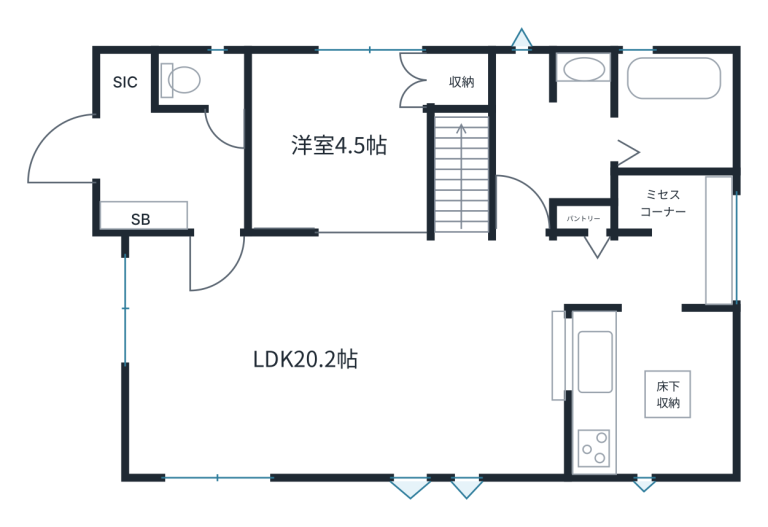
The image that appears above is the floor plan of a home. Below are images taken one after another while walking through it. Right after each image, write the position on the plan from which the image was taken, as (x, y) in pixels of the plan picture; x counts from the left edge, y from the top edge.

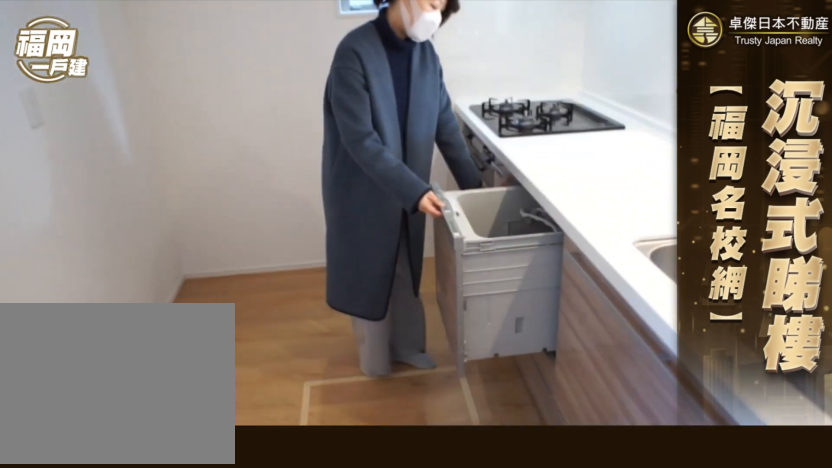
(669, 368)
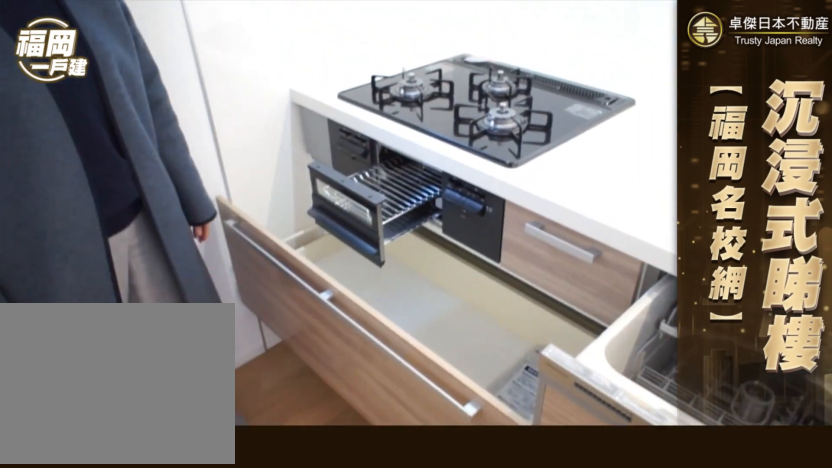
(661, 357)
